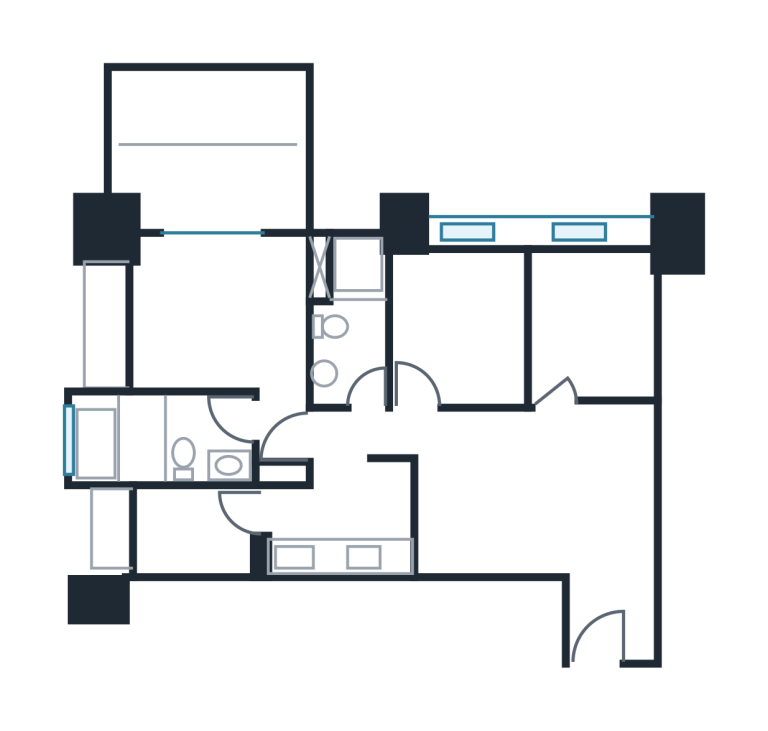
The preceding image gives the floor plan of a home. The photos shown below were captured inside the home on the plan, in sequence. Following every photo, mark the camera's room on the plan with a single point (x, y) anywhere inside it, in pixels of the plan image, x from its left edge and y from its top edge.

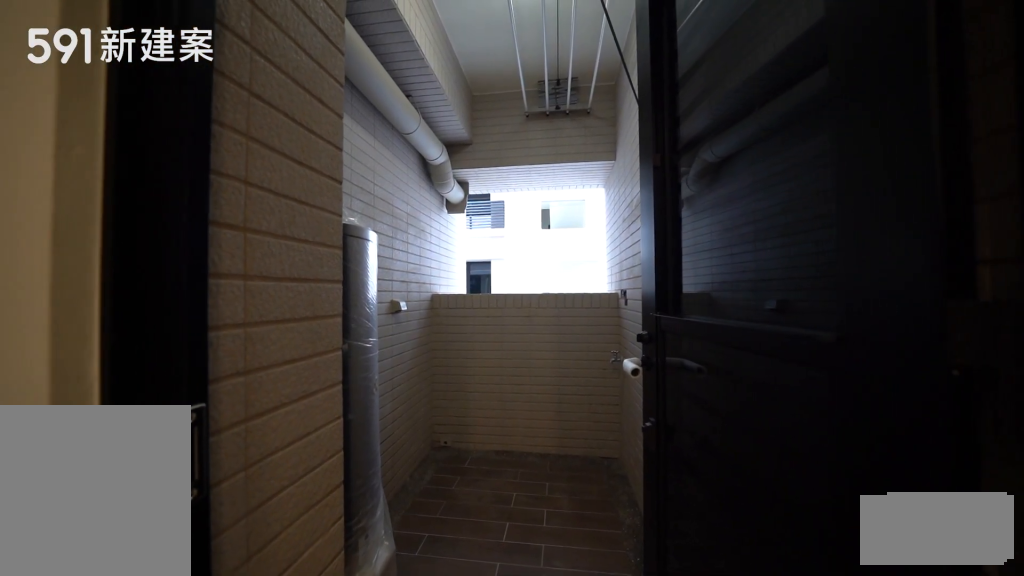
(196, 533)
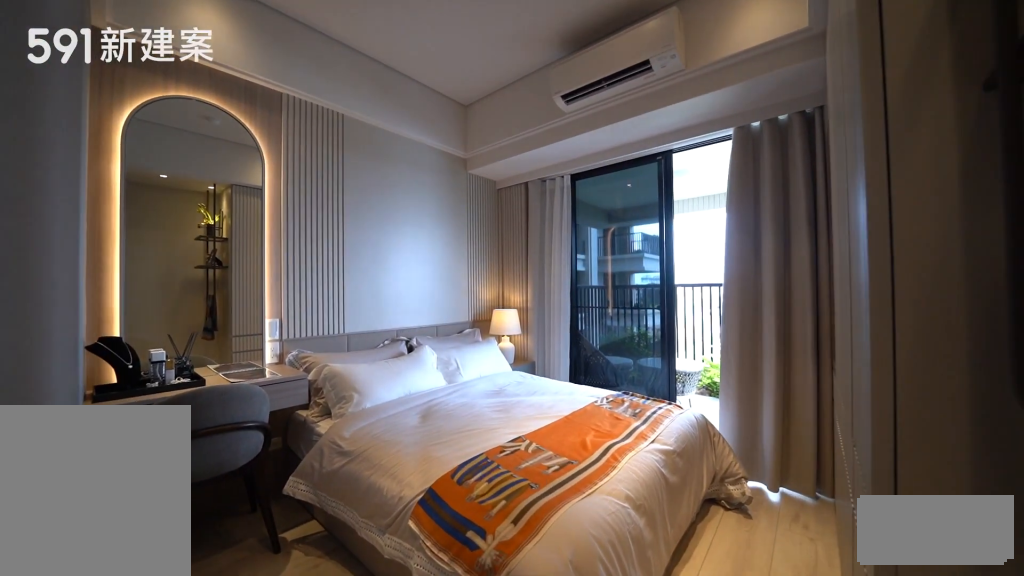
(220, 320)
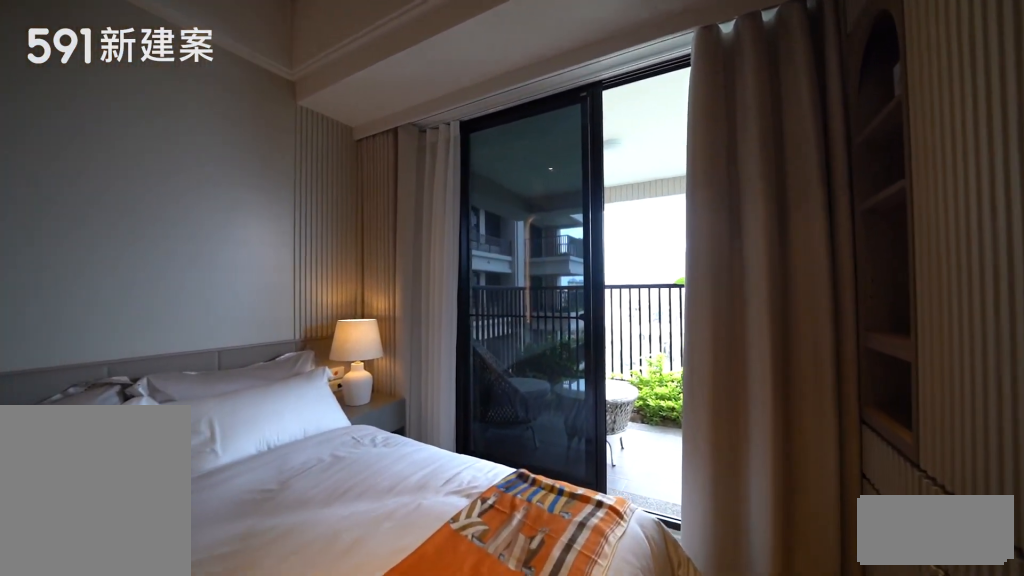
(220, 320)
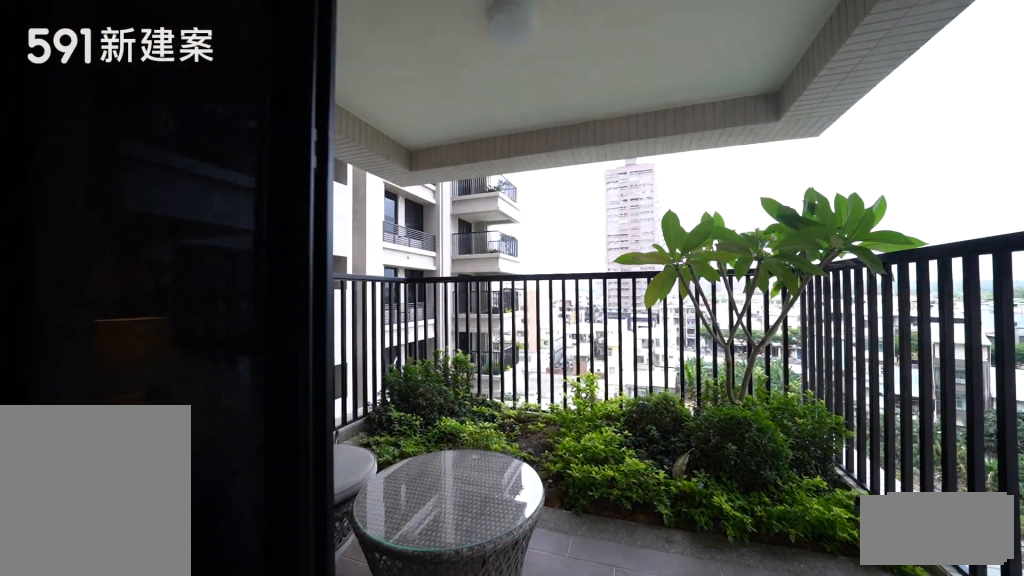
(209, 152)
